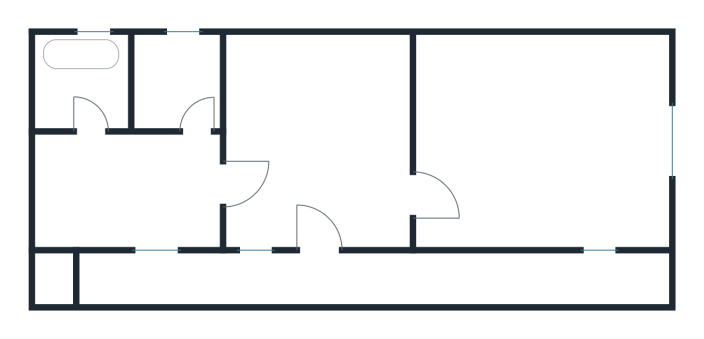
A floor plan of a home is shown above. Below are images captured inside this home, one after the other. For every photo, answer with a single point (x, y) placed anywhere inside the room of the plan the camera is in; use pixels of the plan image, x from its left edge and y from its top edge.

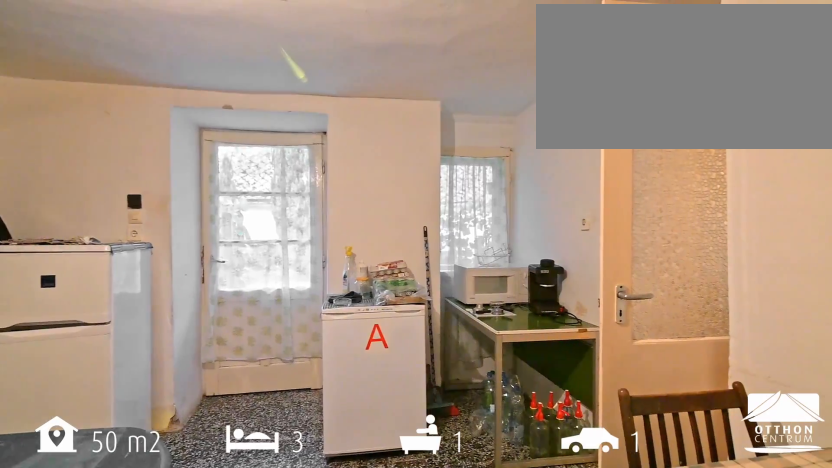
(317, 136)
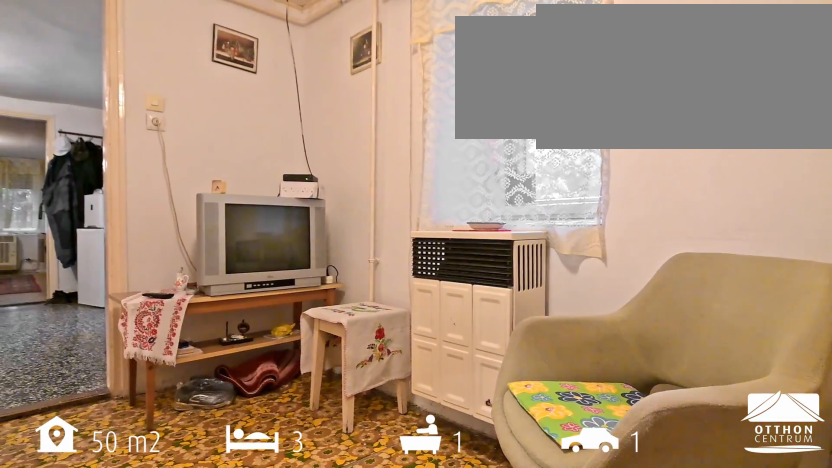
(114, 191)
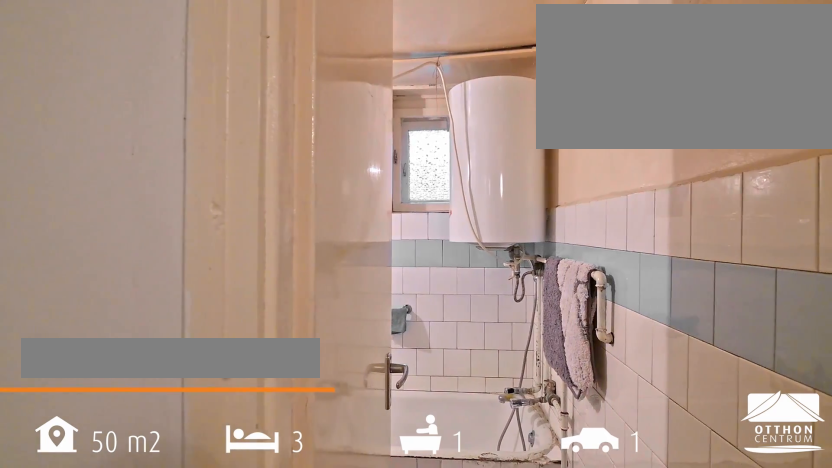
(86, 89)
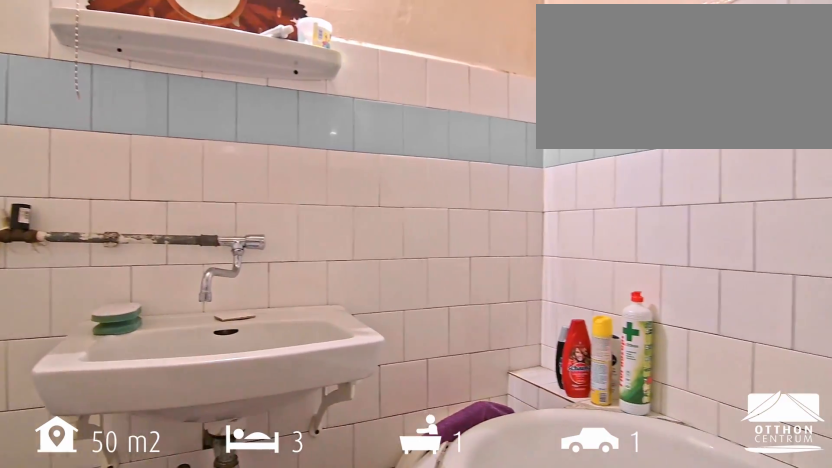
(86, 89)
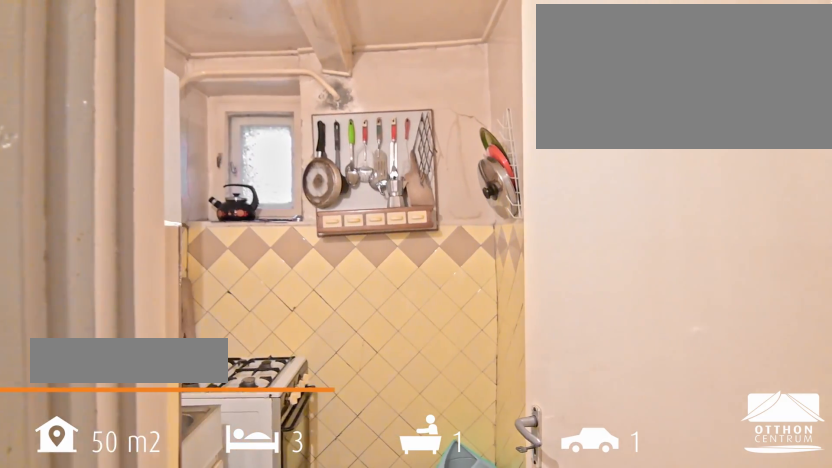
(175, 77)
